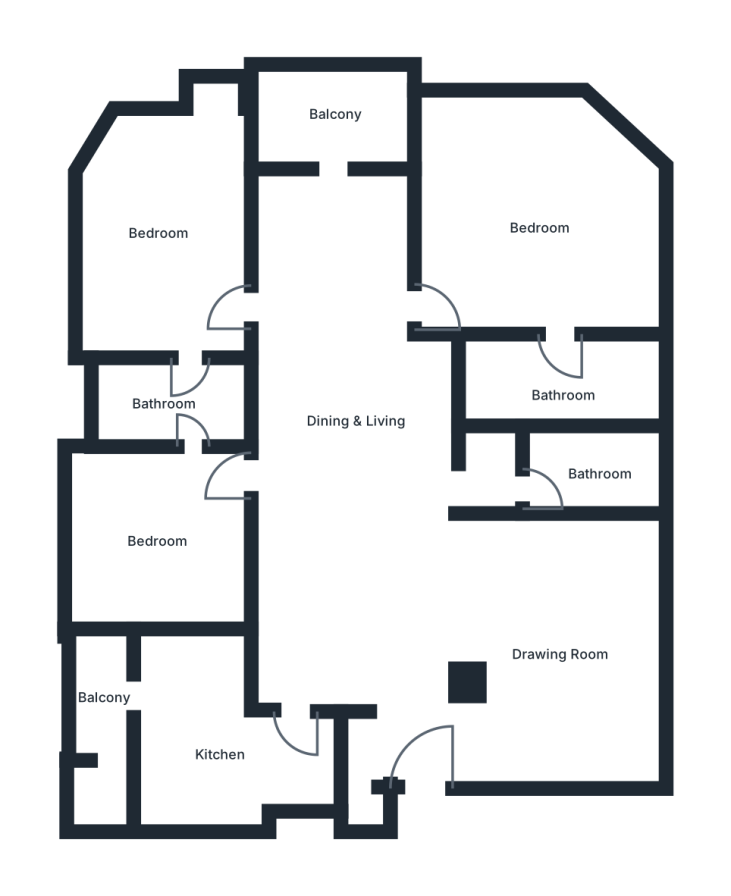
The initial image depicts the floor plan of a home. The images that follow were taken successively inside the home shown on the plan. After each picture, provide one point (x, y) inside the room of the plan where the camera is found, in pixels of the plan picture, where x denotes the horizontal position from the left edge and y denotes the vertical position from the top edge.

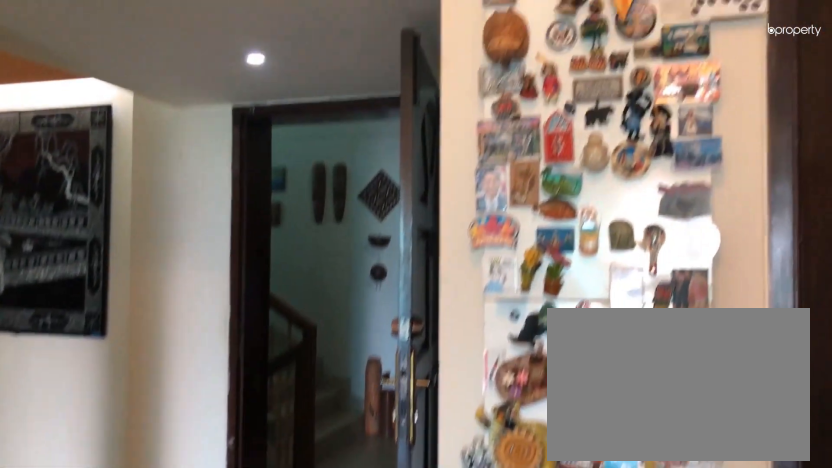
(559, 668)
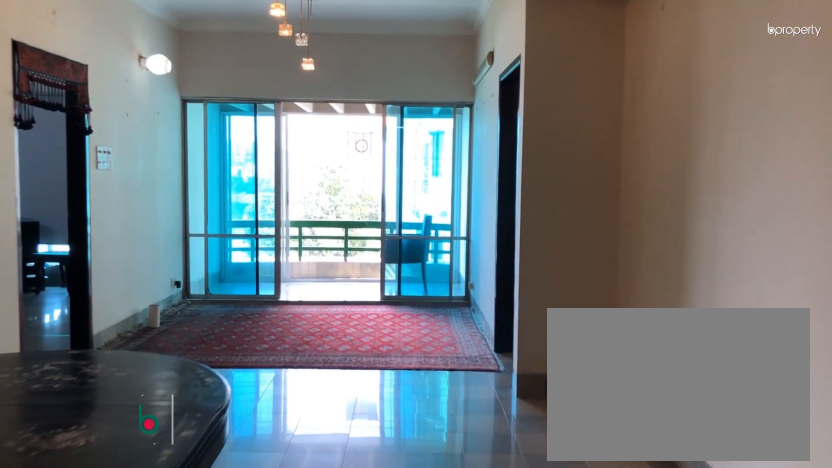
(362, 455)
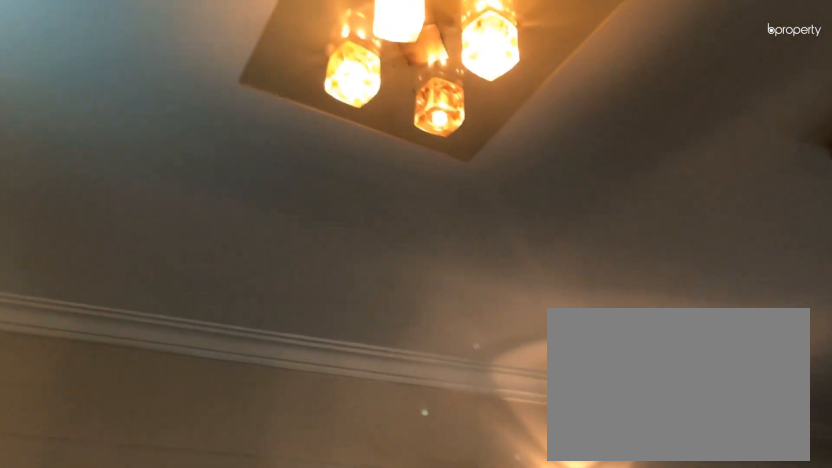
(351, 606)
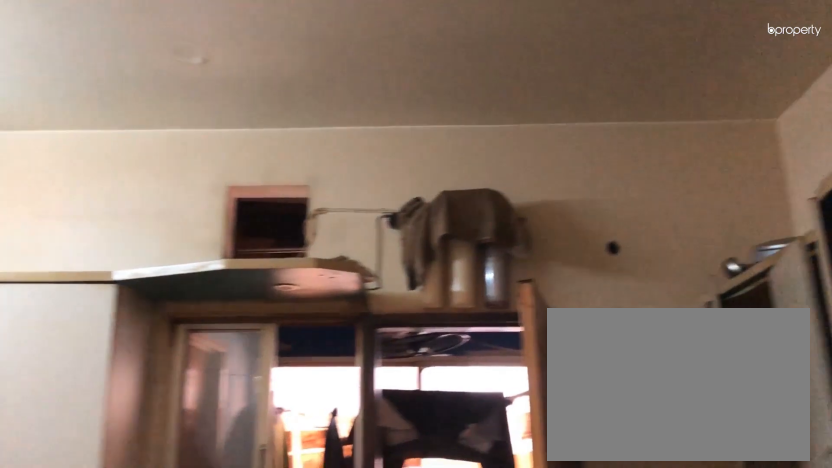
(197, 741)
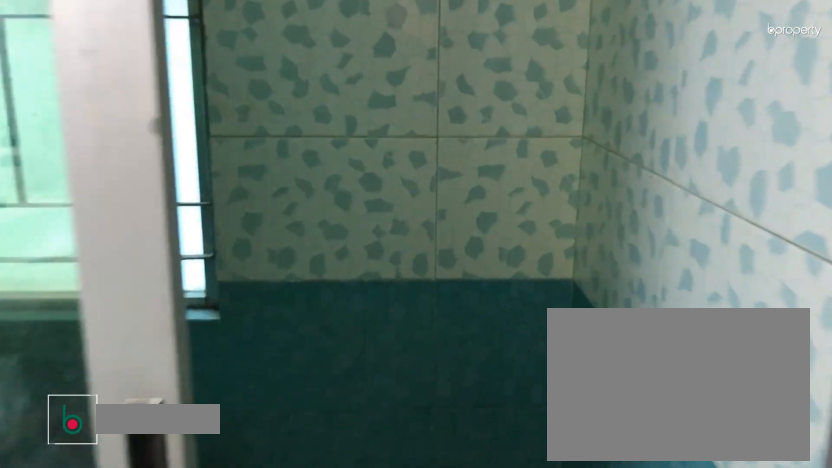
(588, 469)
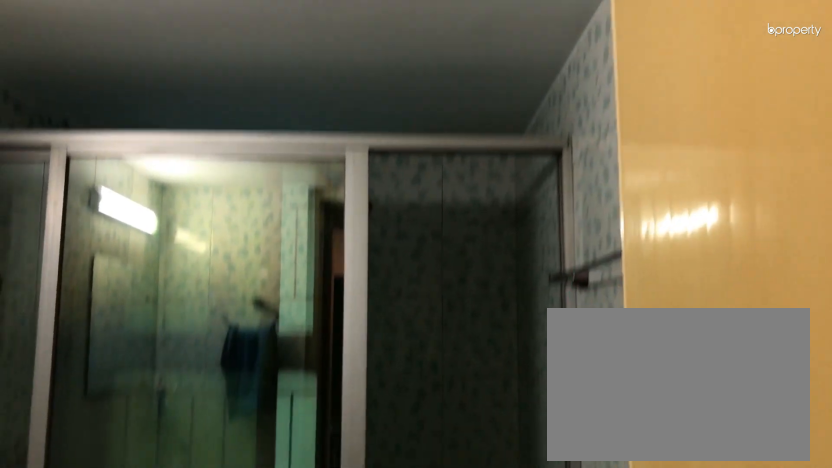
(588, 469)
